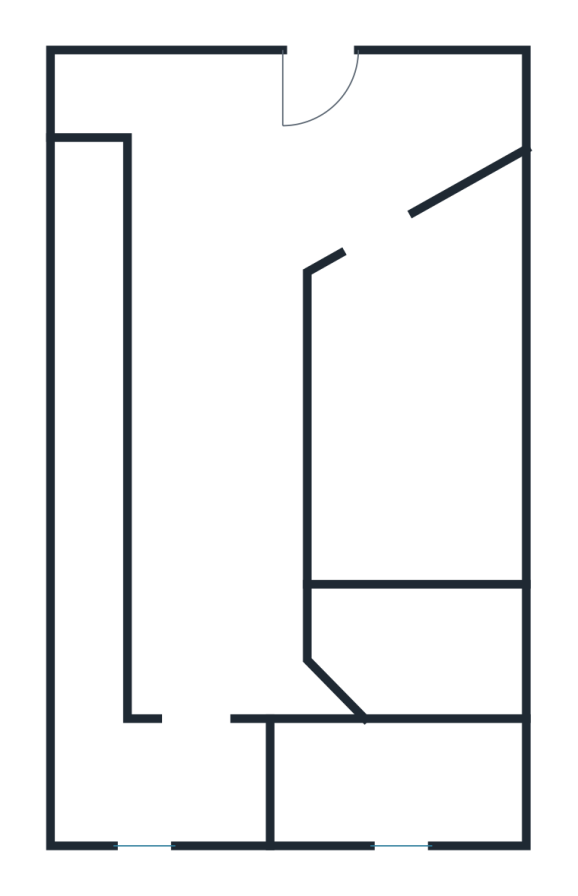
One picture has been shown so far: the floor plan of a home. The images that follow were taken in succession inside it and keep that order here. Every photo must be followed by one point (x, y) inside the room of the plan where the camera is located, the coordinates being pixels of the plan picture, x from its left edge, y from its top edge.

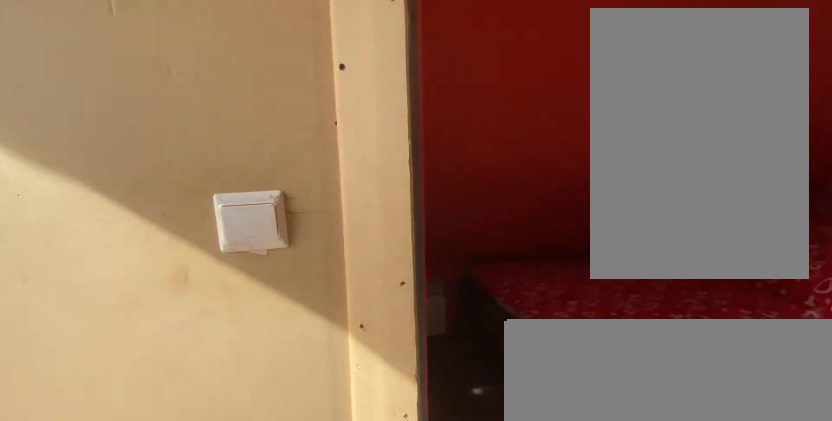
(414, 398)
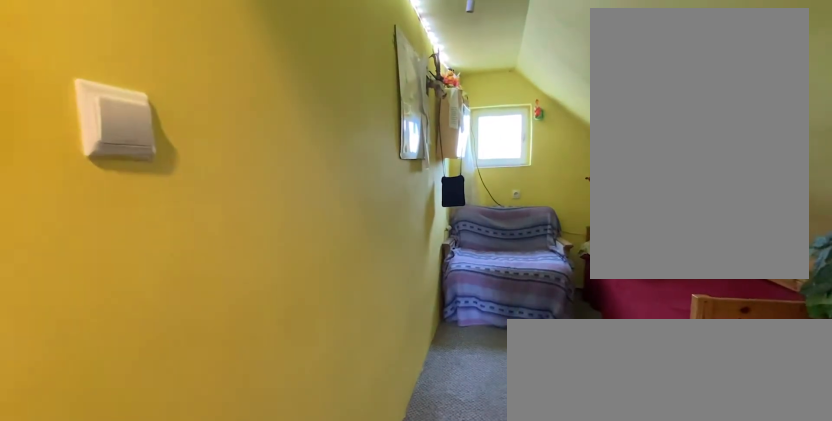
(152, 789)
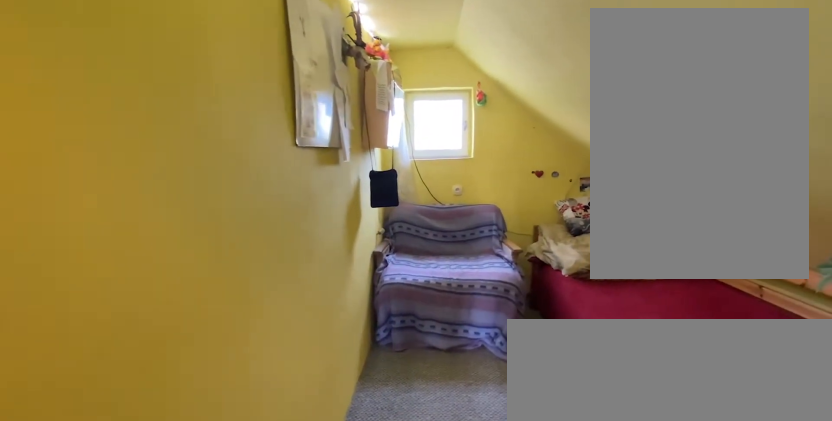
(152, 789)
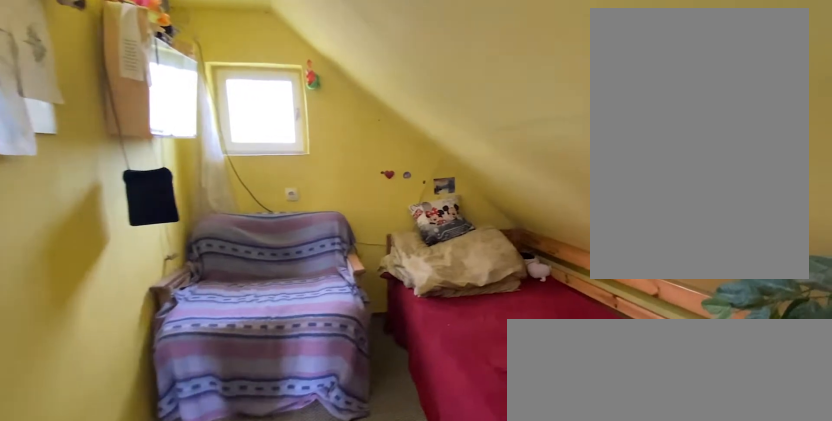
(152, 789)
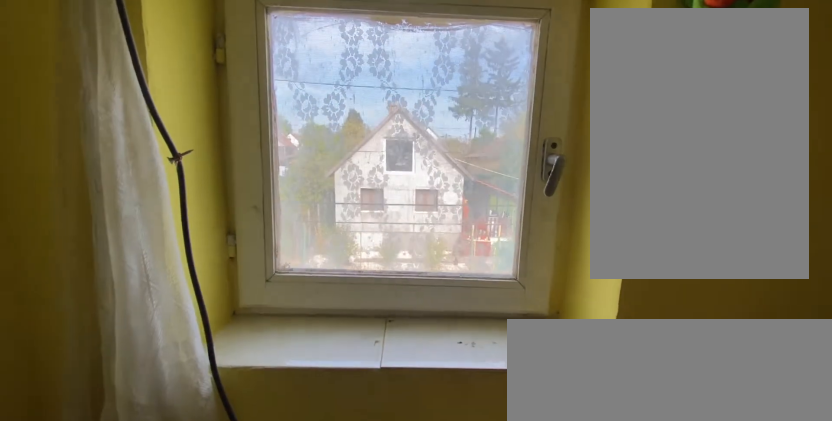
(153, 789)
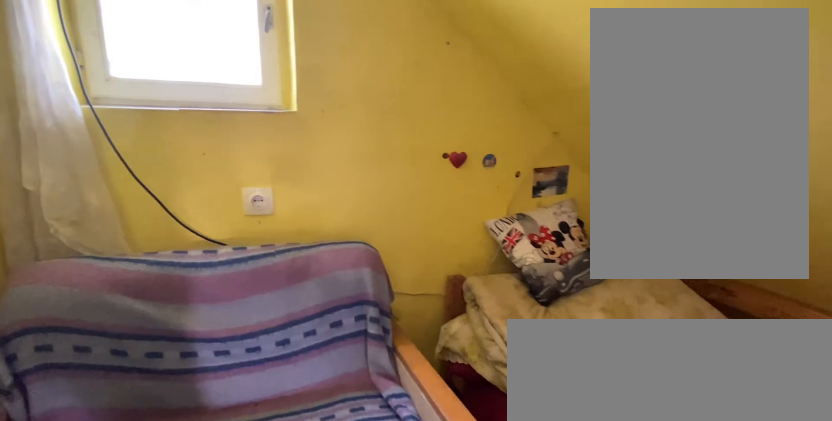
(152, 789)
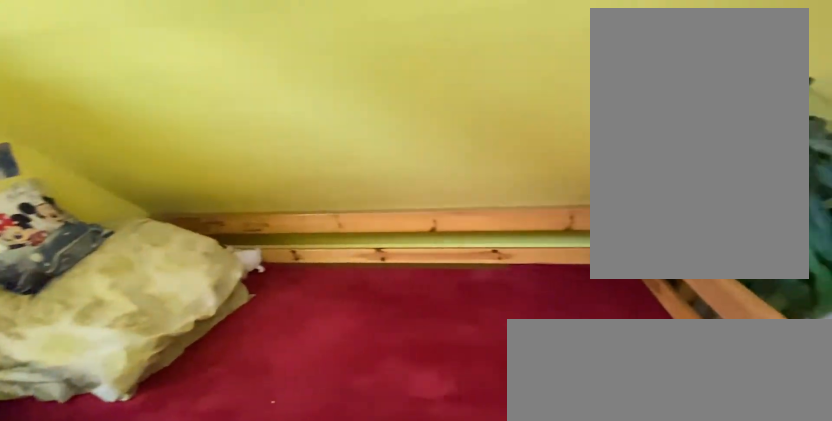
(152, 789)
